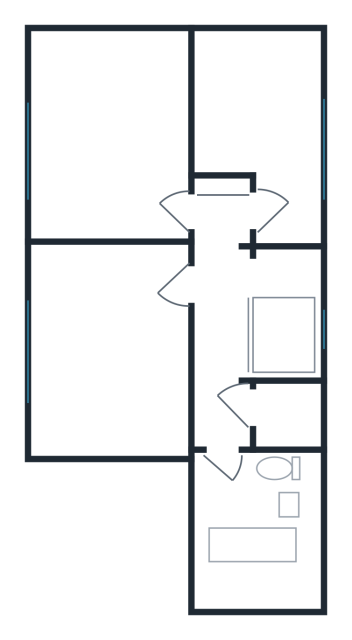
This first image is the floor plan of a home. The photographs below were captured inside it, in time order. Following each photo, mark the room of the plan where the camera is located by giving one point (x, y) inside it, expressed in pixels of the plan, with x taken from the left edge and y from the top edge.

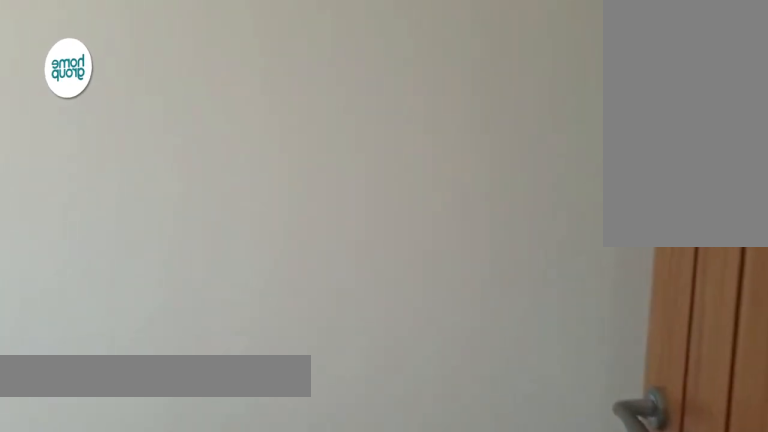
(259, 123)
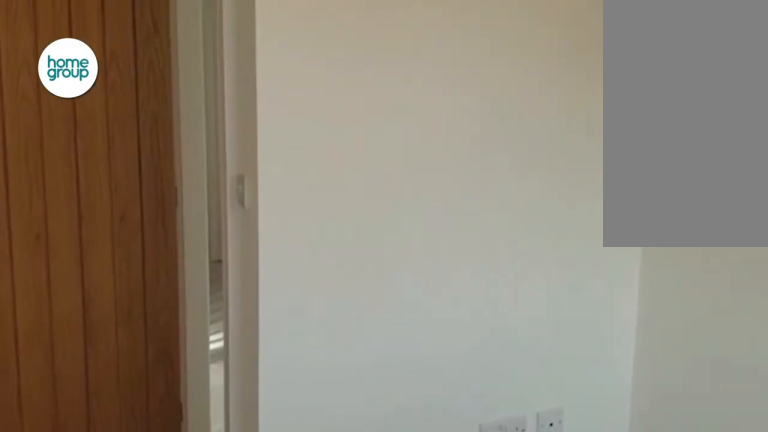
(259, 123)
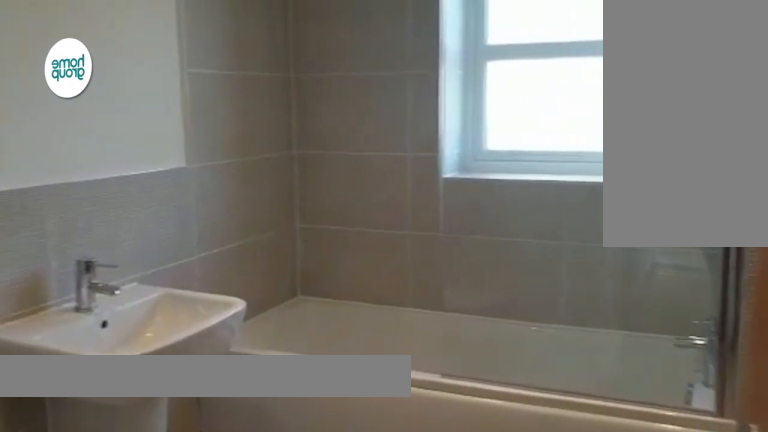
(262, 531)
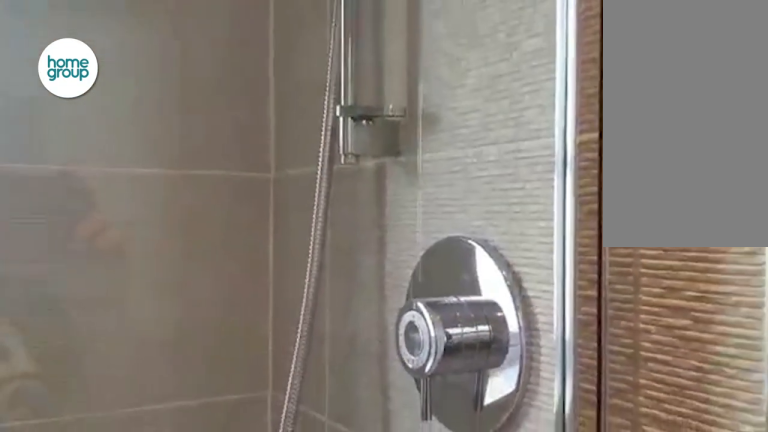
(262, 531)
